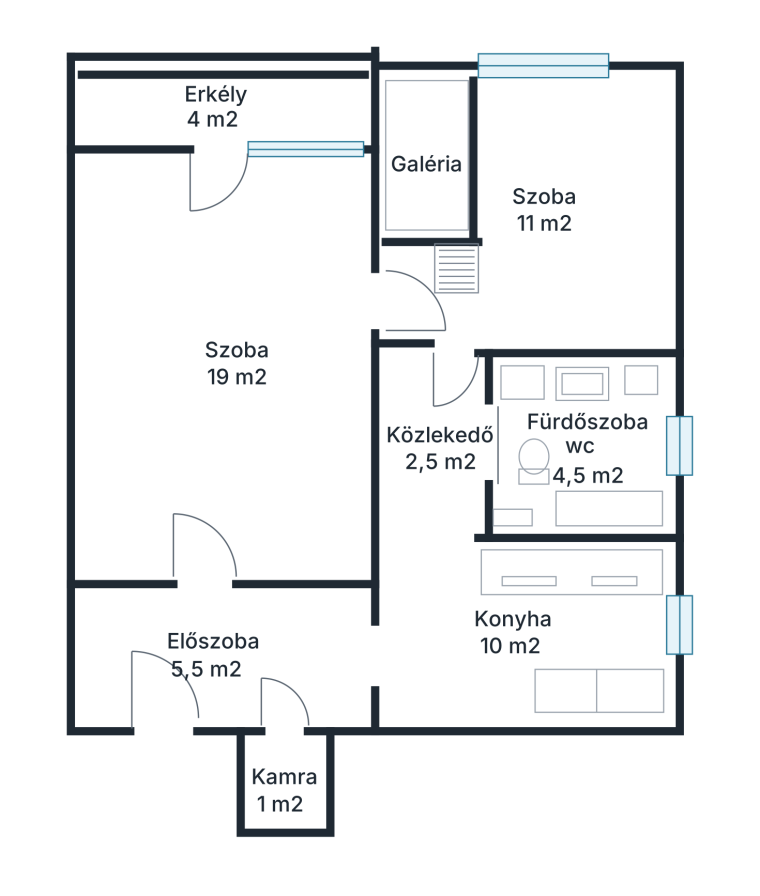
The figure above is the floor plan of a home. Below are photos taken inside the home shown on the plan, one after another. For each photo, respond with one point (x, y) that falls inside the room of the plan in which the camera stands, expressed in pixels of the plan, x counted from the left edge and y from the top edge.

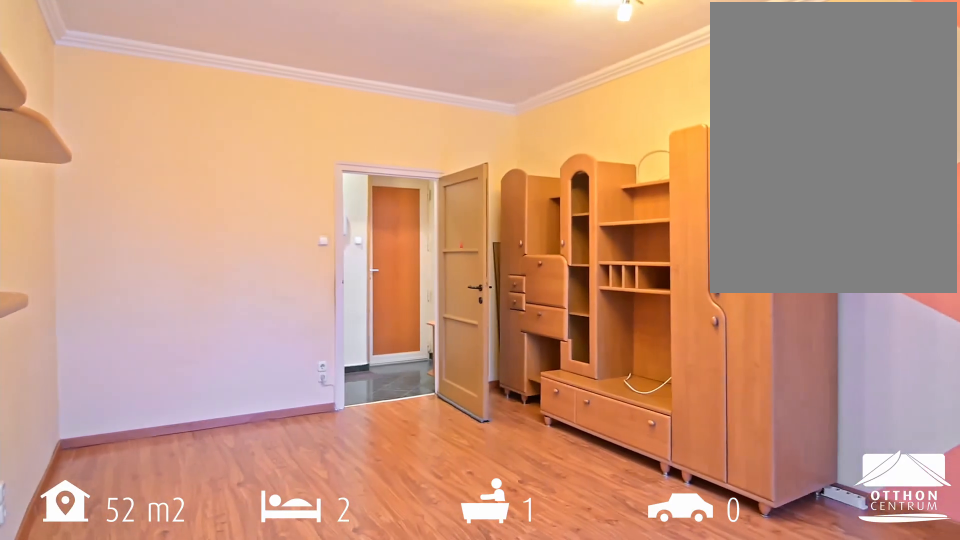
(236, 358)
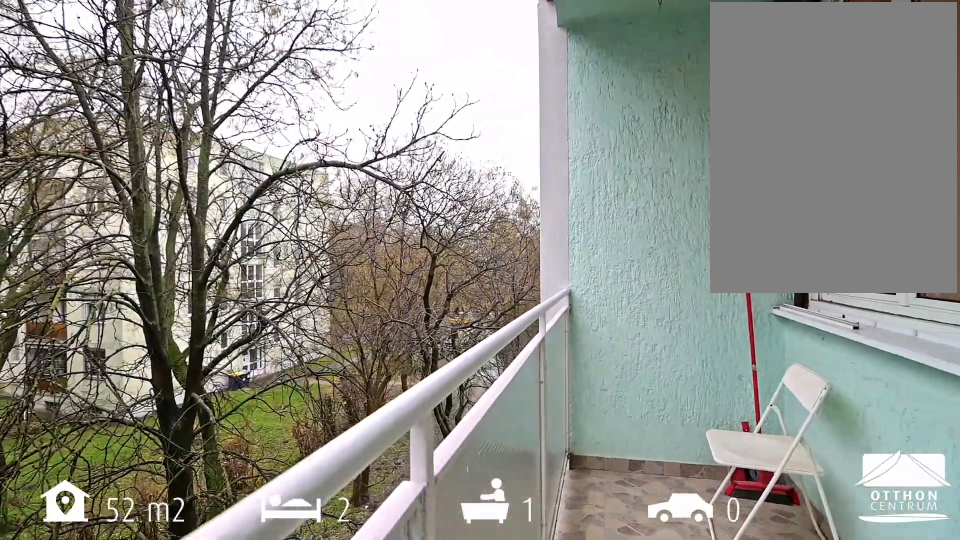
(220, 102)
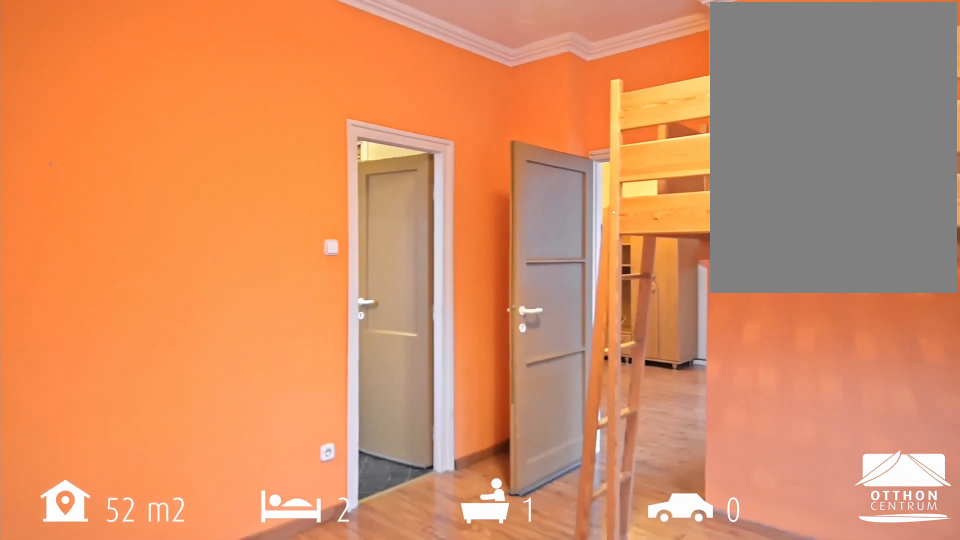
(545, 206)
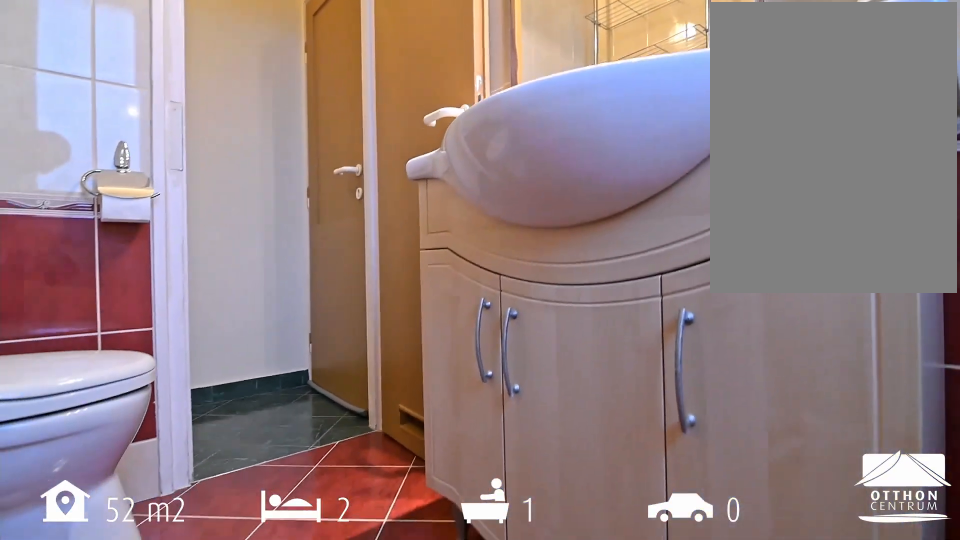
(589, 442)
